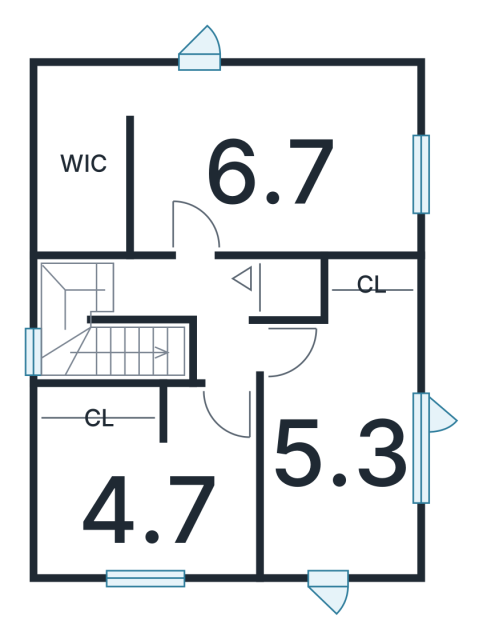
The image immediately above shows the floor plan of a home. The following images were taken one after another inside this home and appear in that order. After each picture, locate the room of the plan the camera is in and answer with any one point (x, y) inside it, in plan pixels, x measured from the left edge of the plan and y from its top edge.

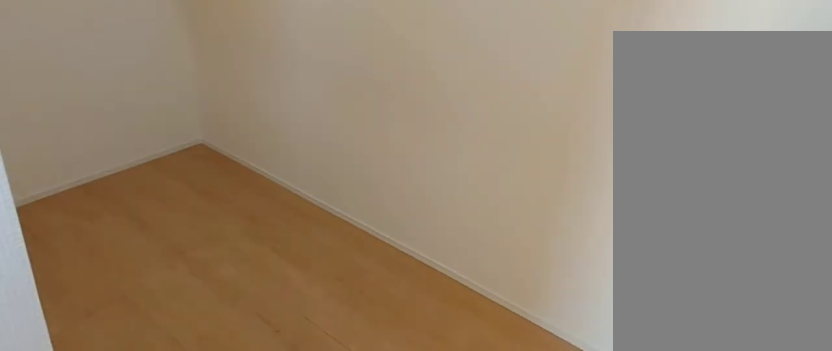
(86, 175)
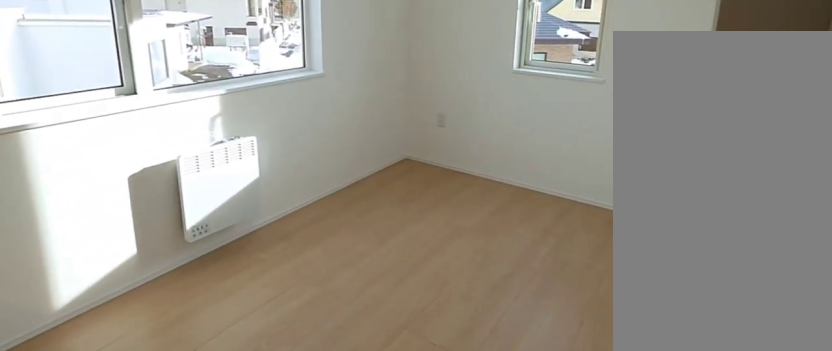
(342, 452)
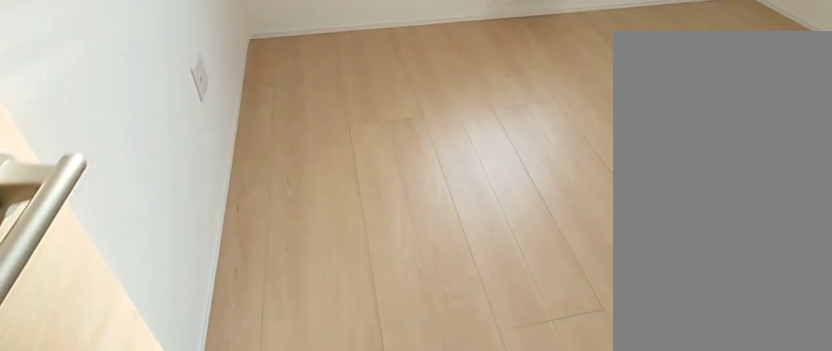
(149, 522)
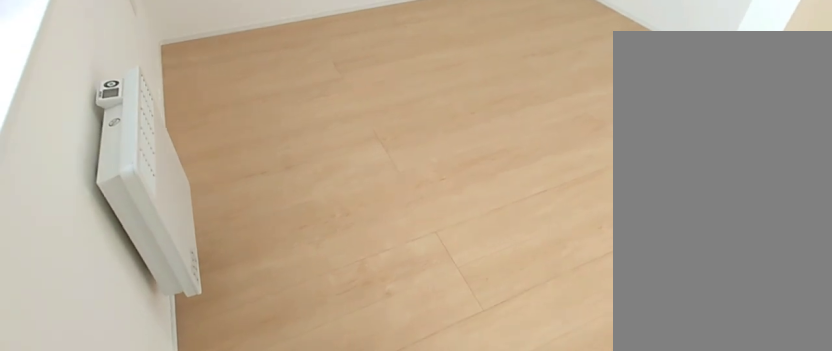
(149, 522)
